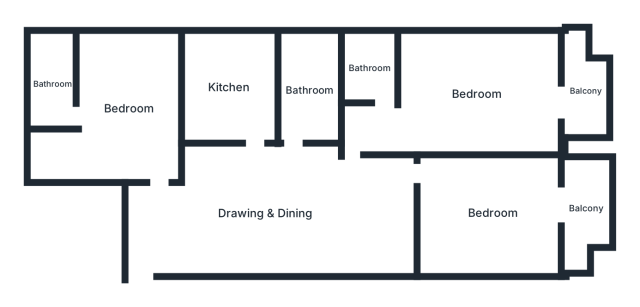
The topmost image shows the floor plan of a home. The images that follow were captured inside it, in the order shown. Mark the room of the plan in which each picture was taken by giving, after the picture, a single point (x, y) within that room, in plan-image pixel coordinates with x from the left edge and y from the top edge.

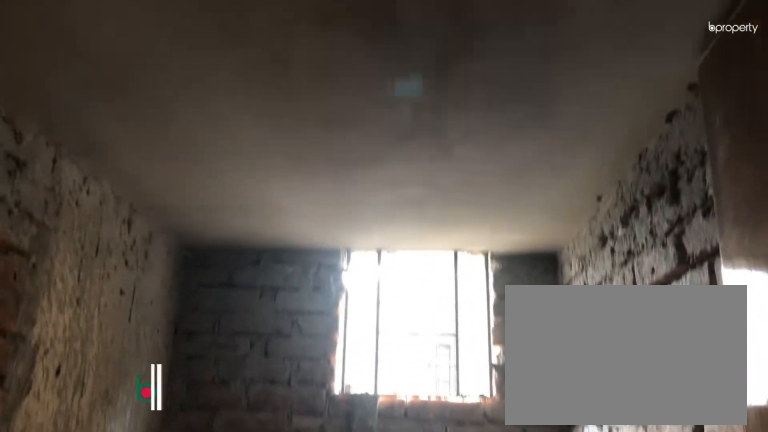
(369, 68)
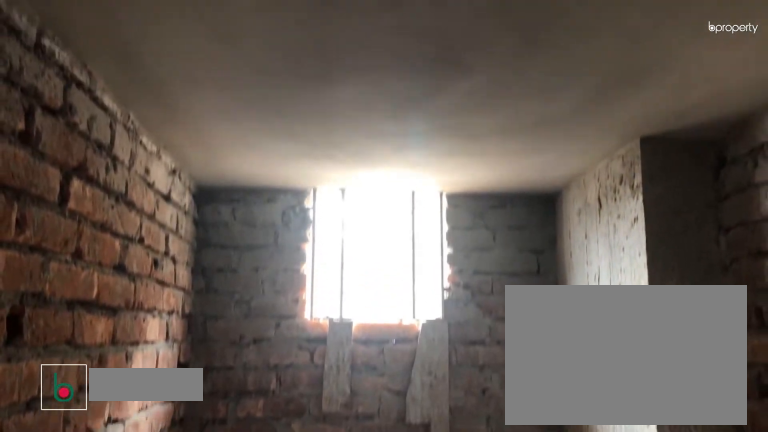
(309, 89)
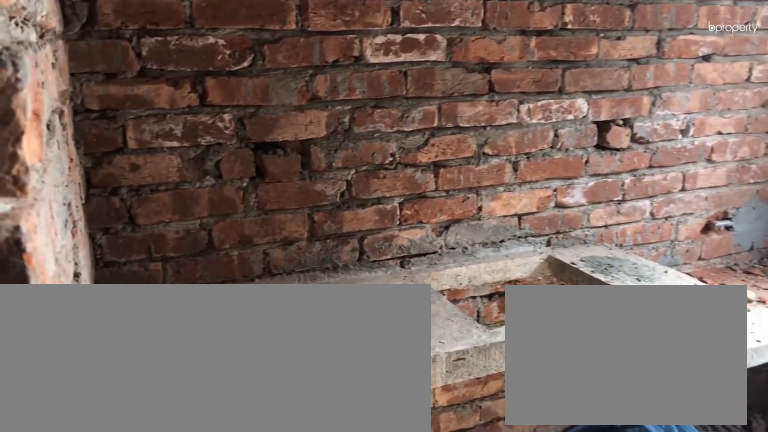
(229, 87)
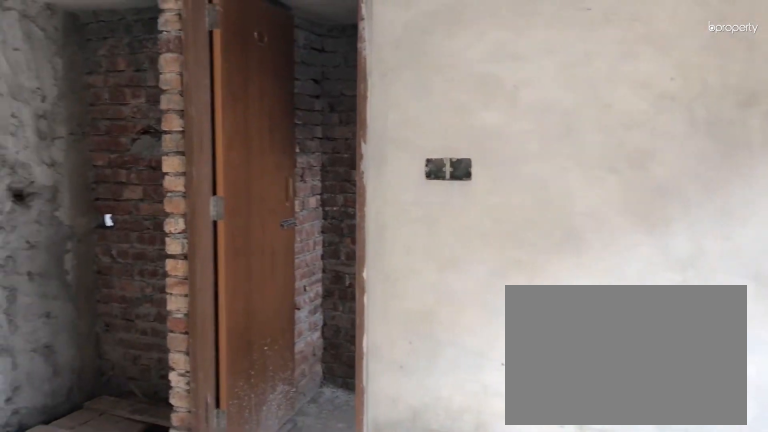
(128, 109)
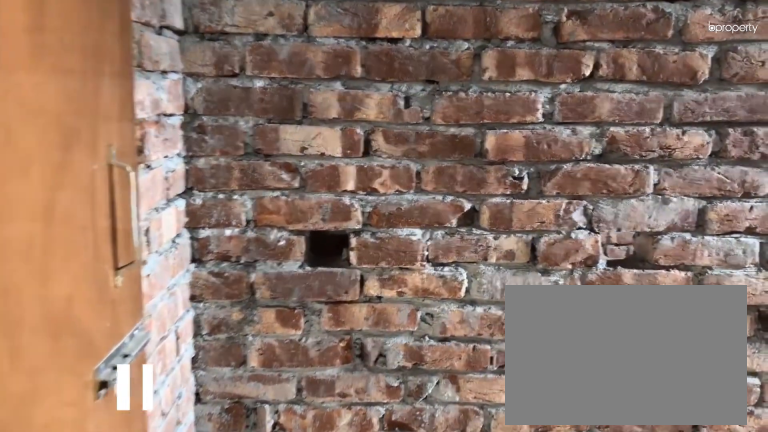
(53, 84)
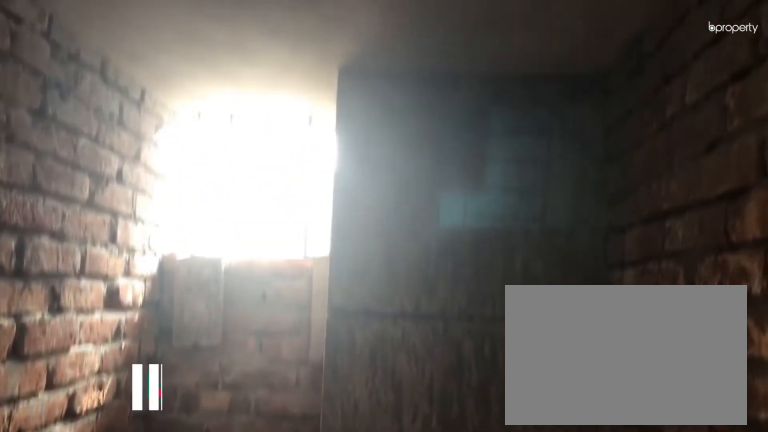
(53, 84)
